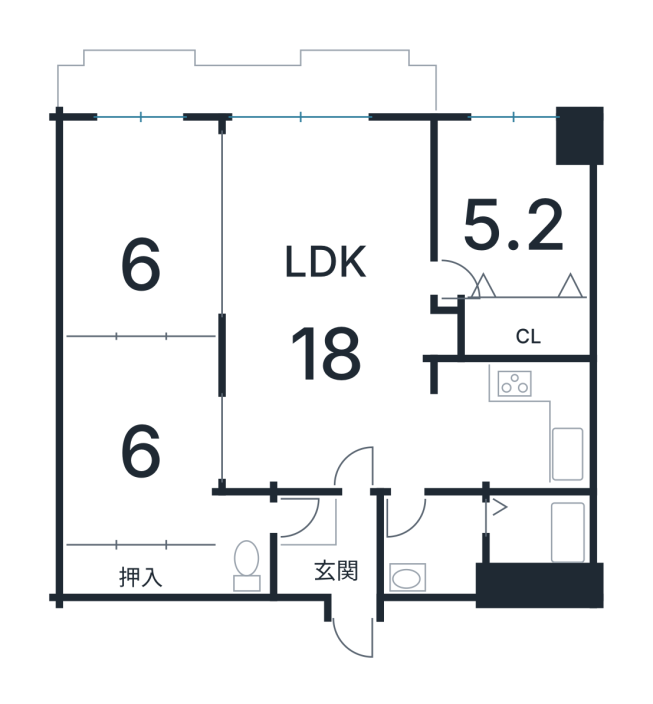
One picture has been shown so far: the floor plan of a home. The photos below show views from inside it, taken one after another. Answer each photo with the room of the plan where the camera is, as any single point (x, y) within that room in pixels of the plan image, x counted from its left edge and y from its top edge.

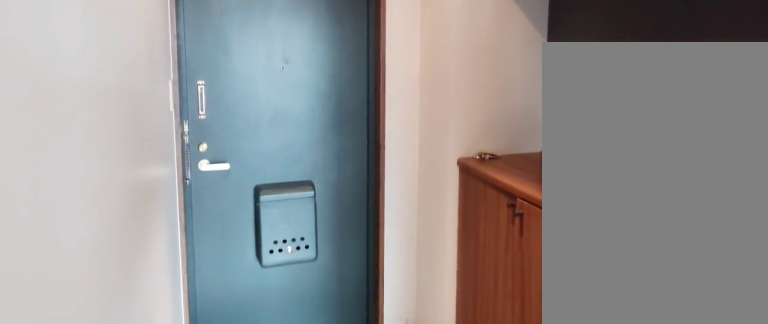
(330, 552)
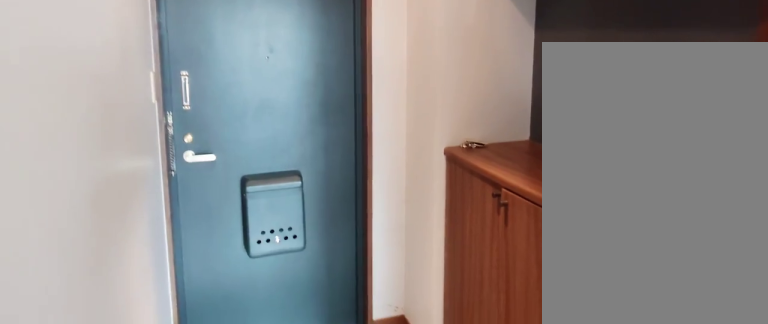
(330, 552)
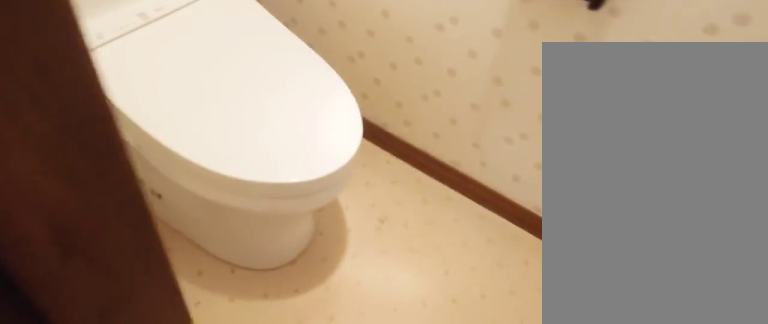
(238, 550)
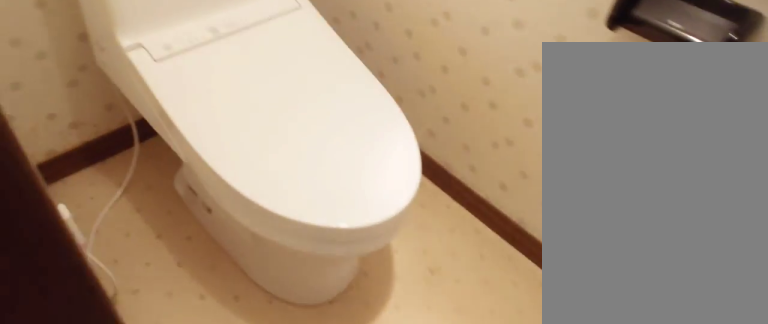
(238, 550)
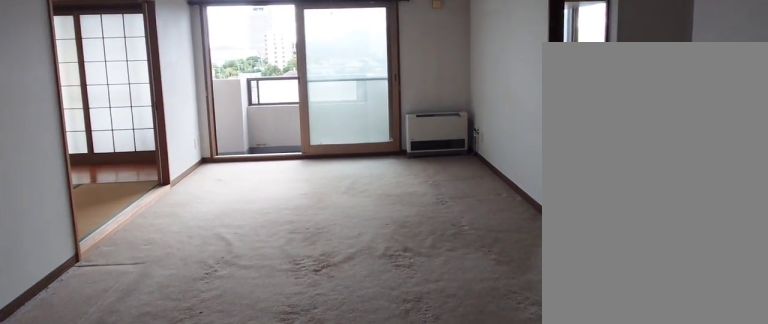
(330, 277)
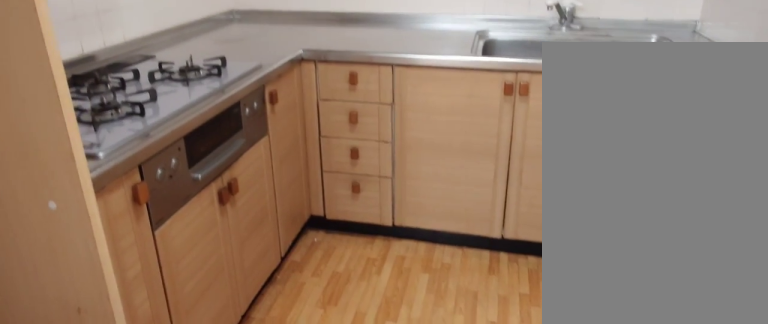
(519, 431)
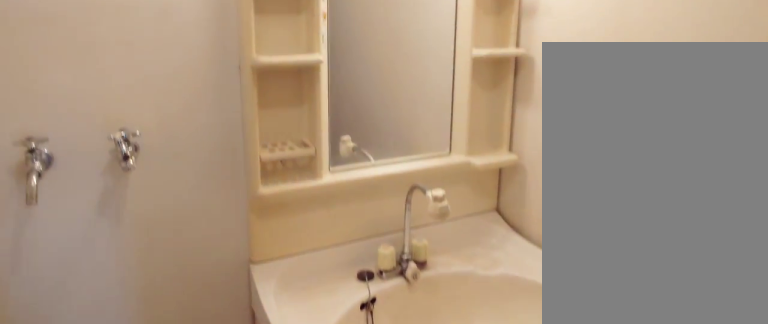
(437, 542)
